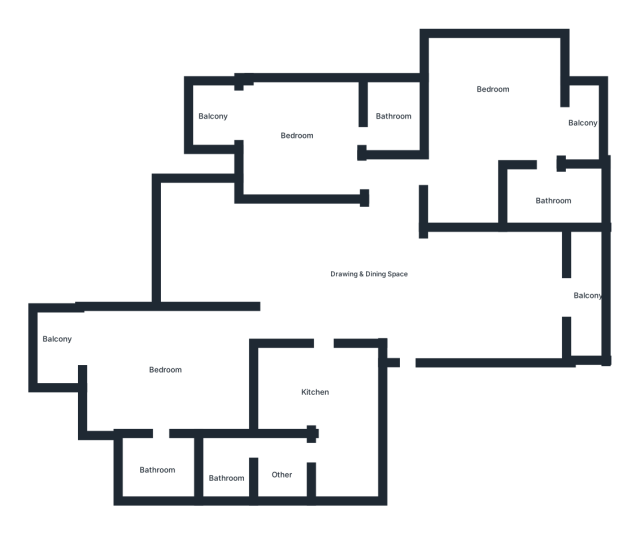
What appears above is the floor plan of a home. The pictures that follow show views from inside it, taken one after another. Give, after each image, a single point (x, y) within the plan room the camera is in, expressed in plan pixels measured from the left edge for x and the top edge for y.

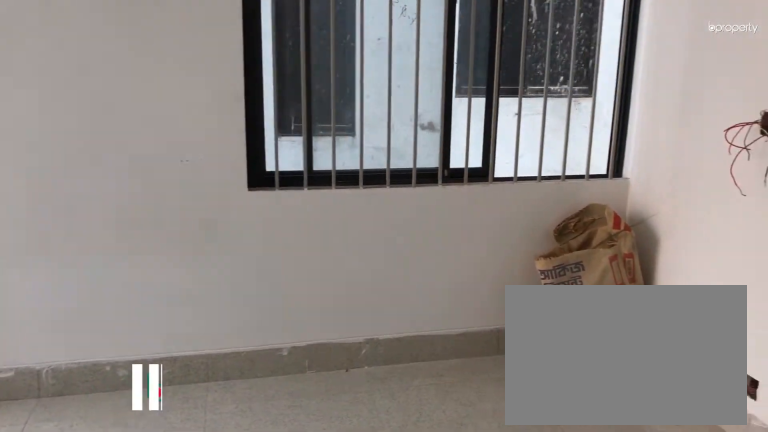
(295, 146)
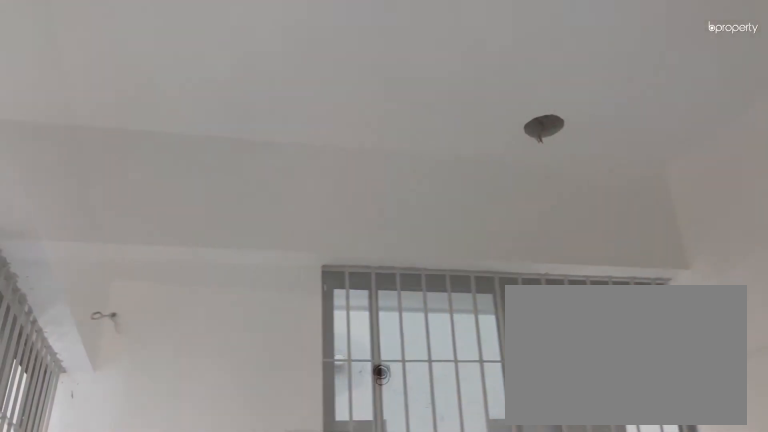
(295, 146)
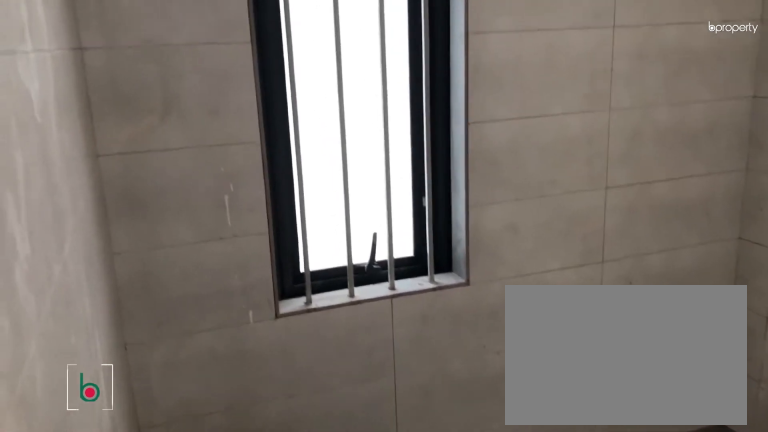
(398, 116)
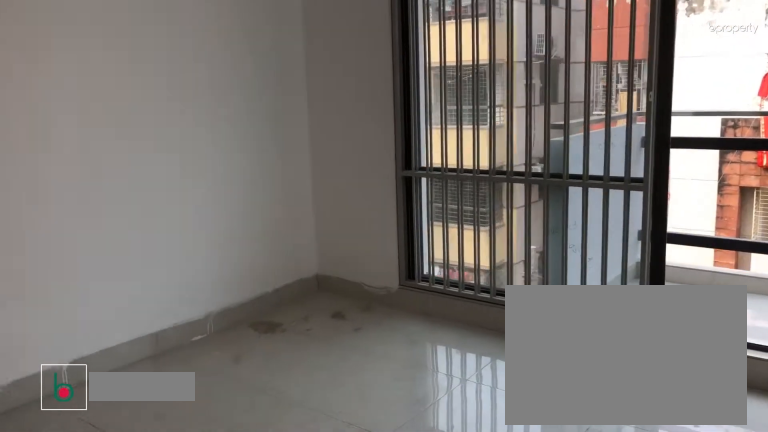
(162, 380)
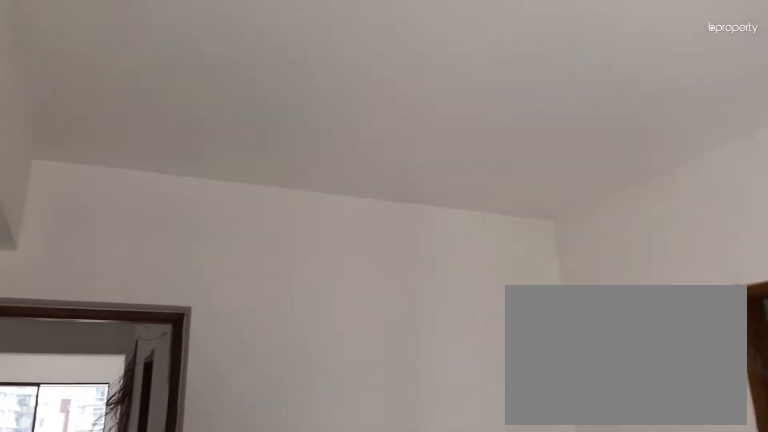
(162, 380)
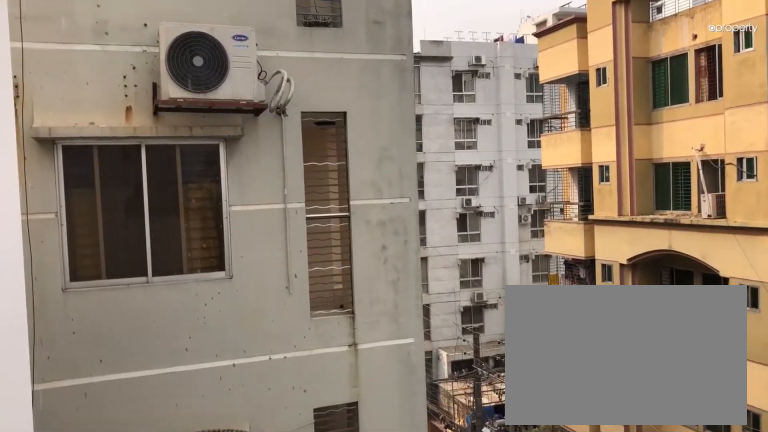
(70, 347)
